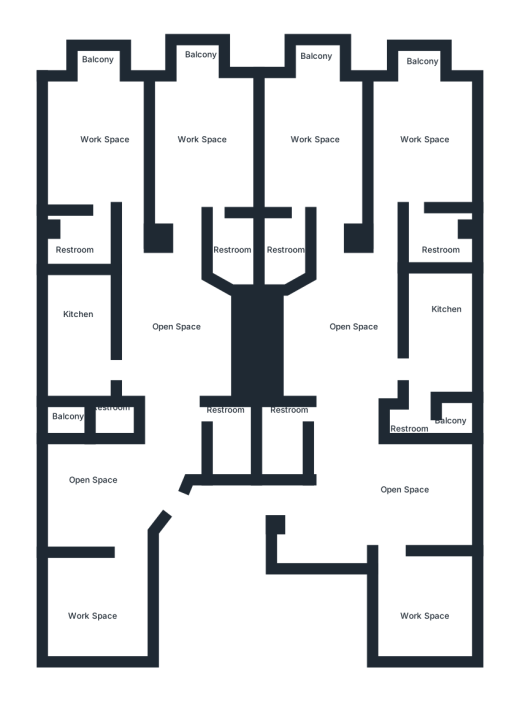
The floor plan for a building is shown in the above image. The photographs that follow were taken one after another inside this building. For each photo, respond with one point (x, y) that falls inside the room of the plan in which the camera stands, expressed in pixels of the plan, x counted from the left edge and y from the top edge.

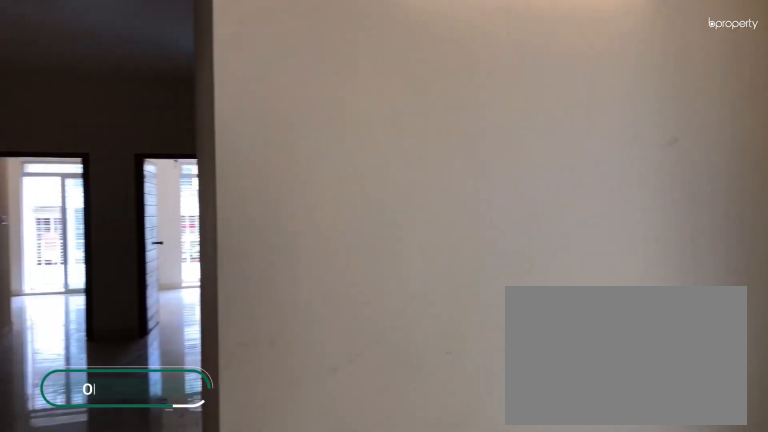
(382, 495)
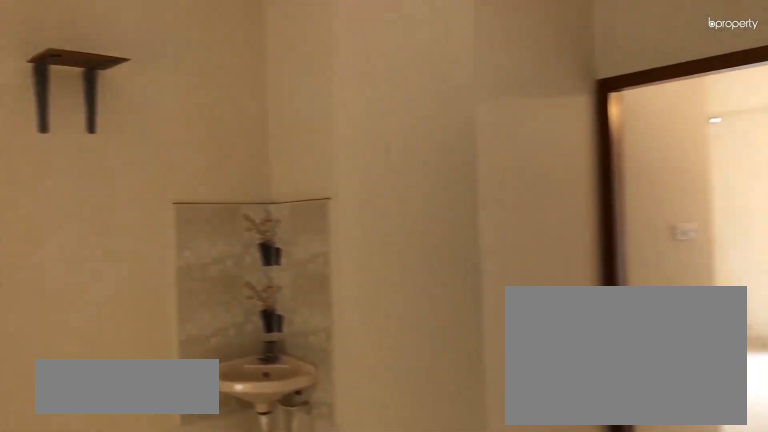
(367, 305)
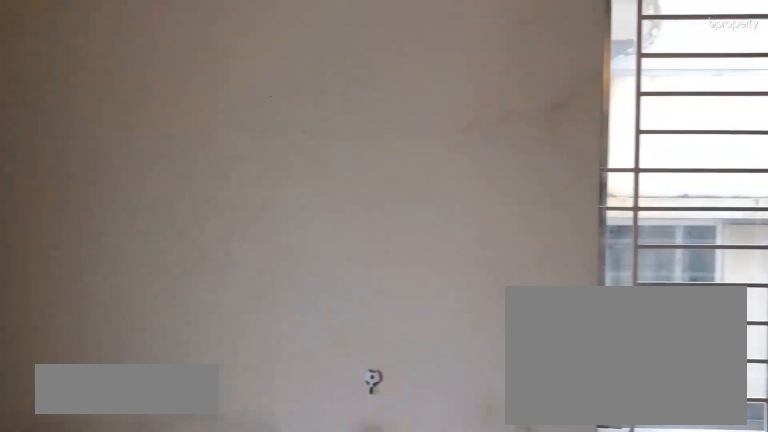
(419, 141)
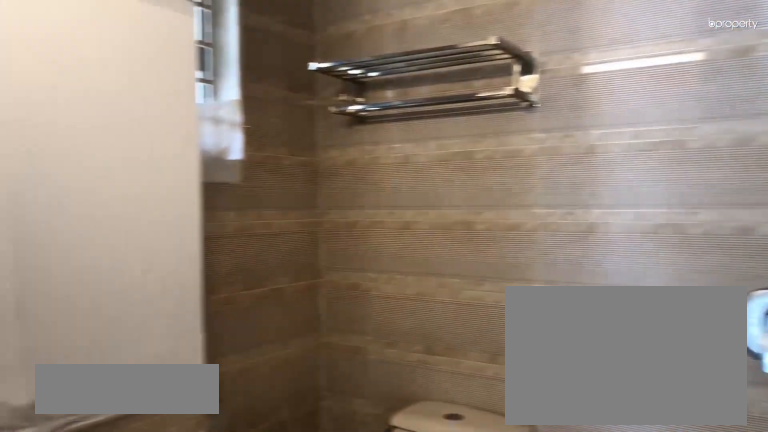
(432, 233)
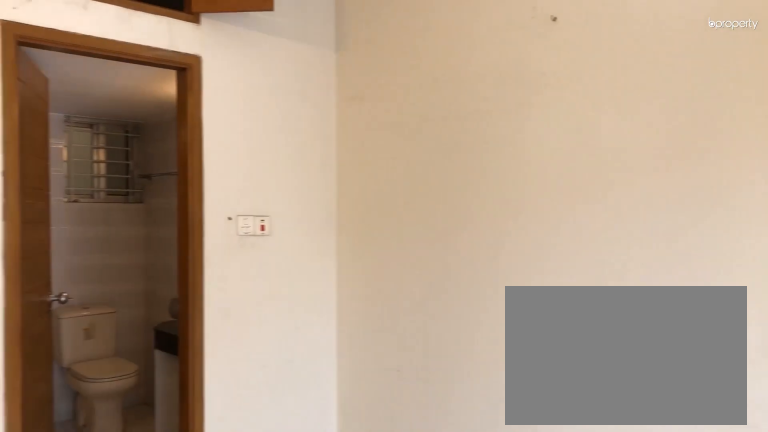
(316, 129)
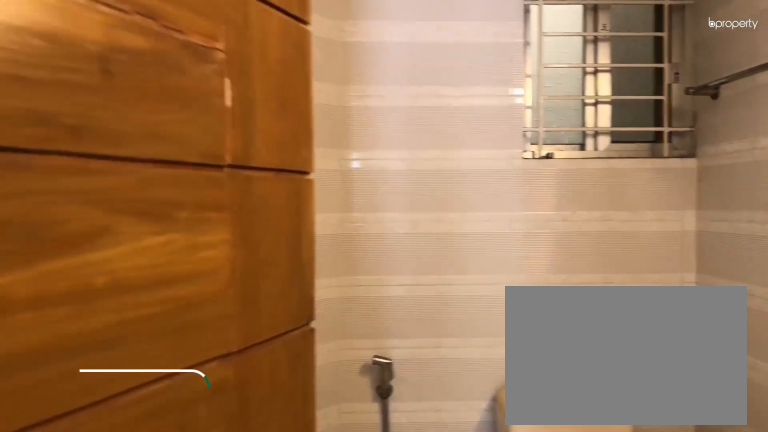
(285, 246)
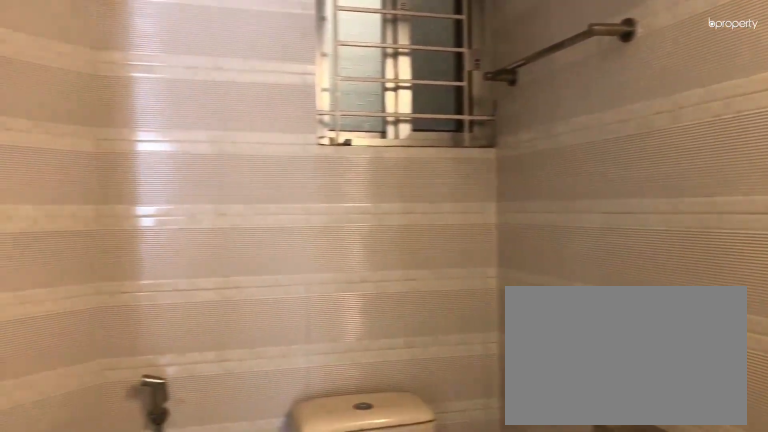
(285, 246)
